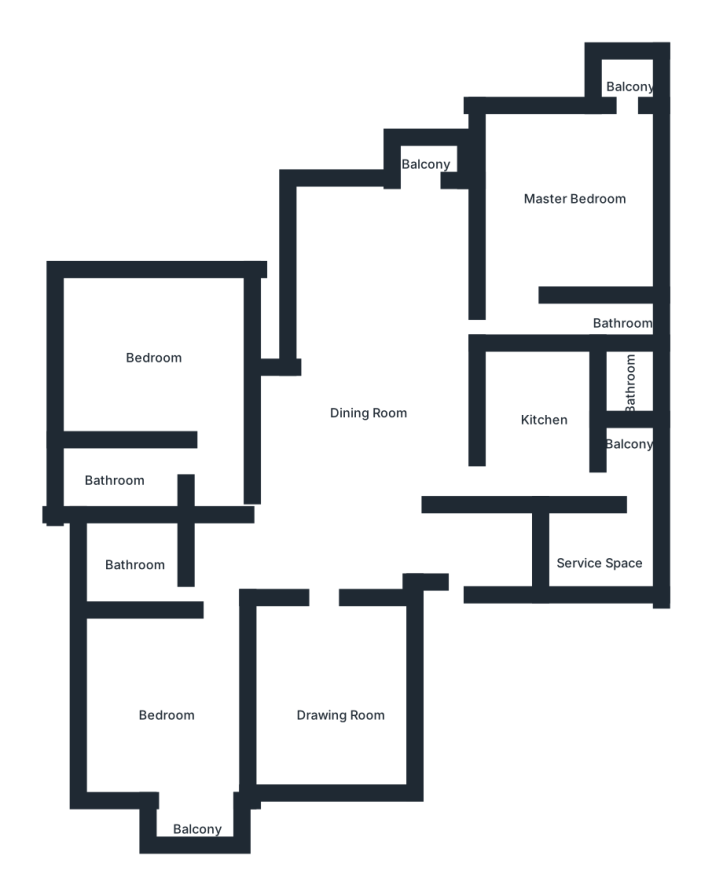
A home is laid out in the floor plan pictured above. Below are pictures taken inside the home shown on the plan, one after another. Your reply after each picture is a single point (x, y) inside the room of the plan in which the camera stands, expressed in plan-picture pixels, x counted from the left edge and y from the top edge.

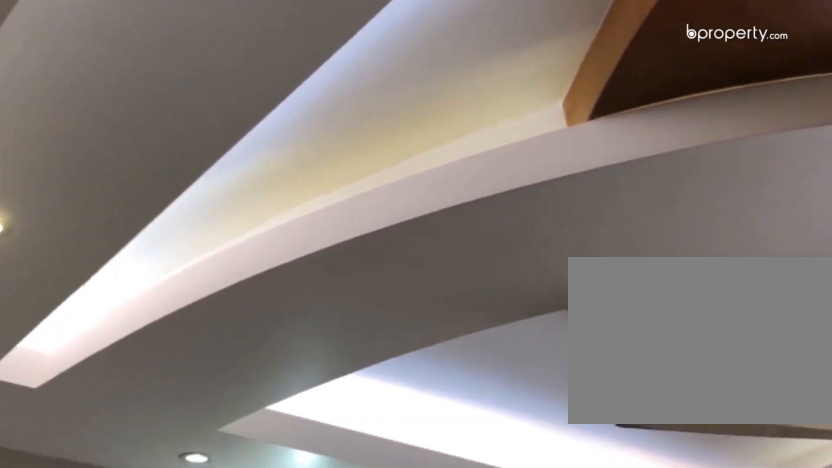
(397, 304)
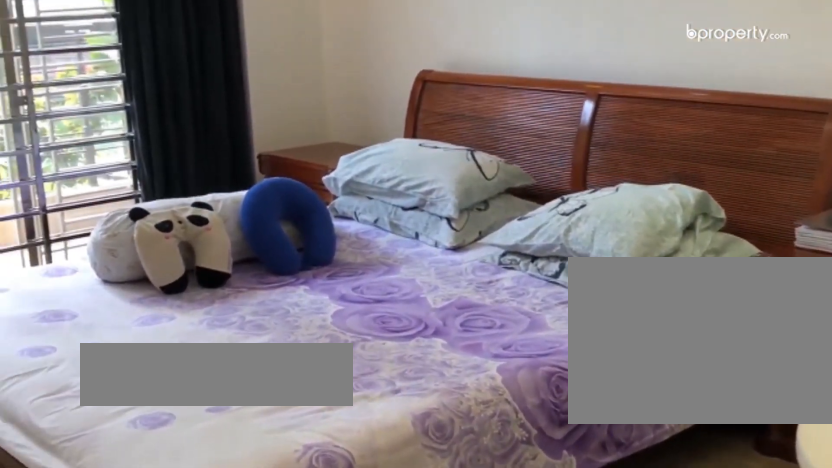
(544, 215)
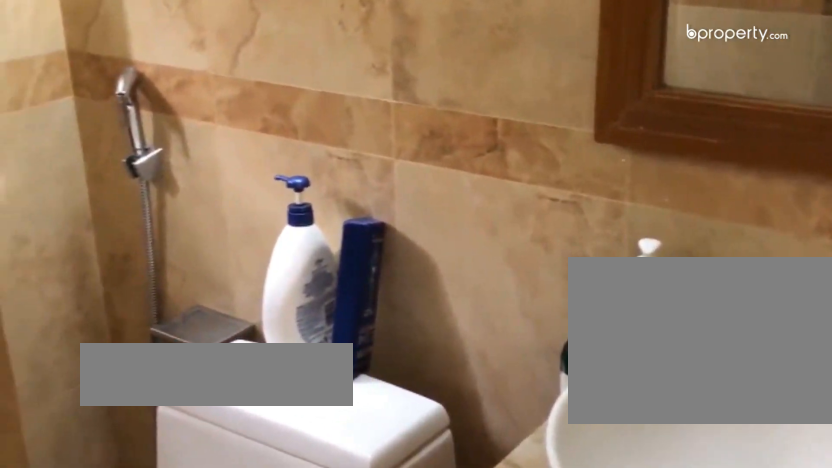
(593, 320)
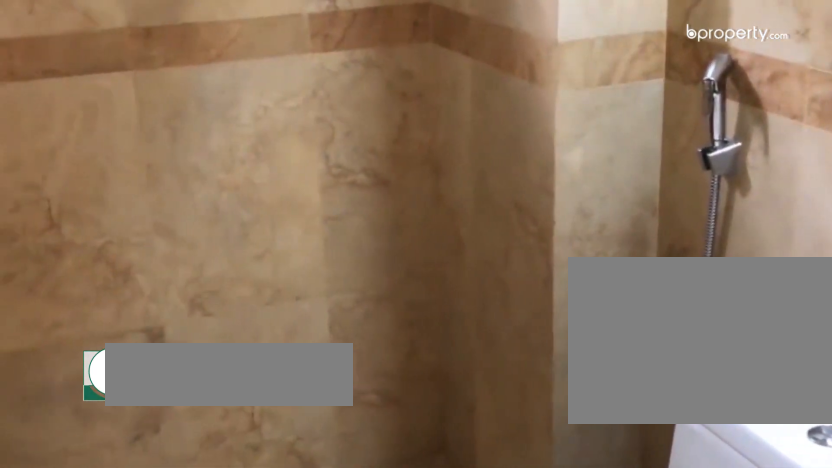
(593, 320)
